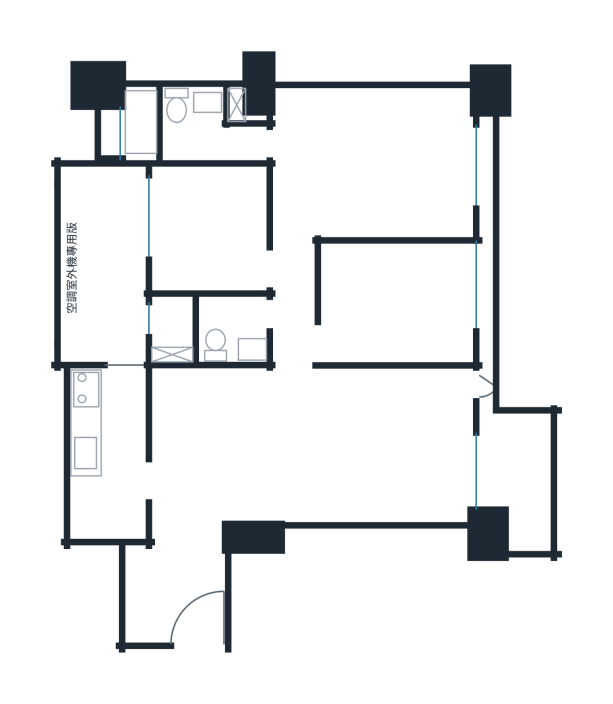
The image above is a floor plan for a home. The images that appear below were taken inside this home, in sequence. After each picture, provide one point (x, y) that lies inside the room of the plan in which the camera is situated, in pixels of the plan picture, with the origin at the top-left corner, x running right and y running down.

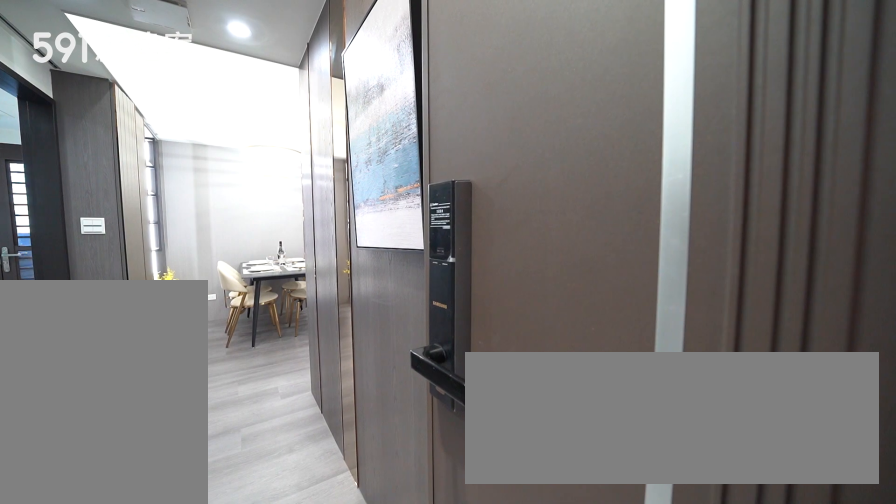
(177, 597)
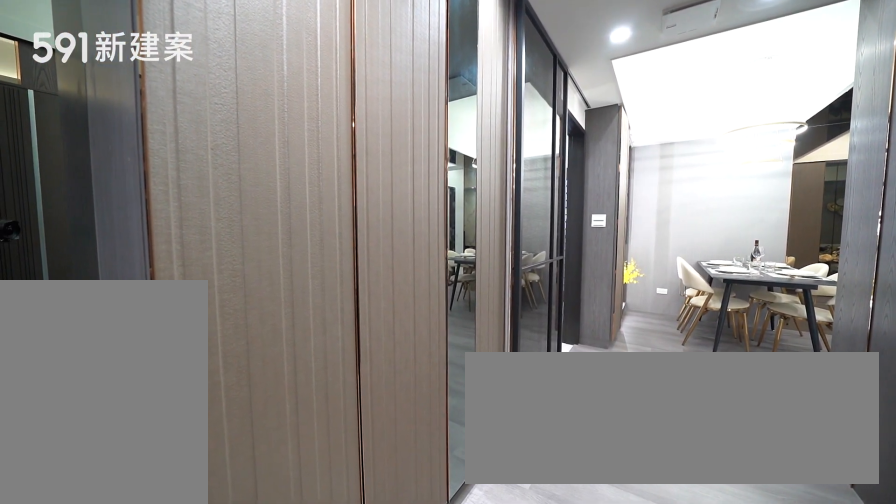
(177, 597)
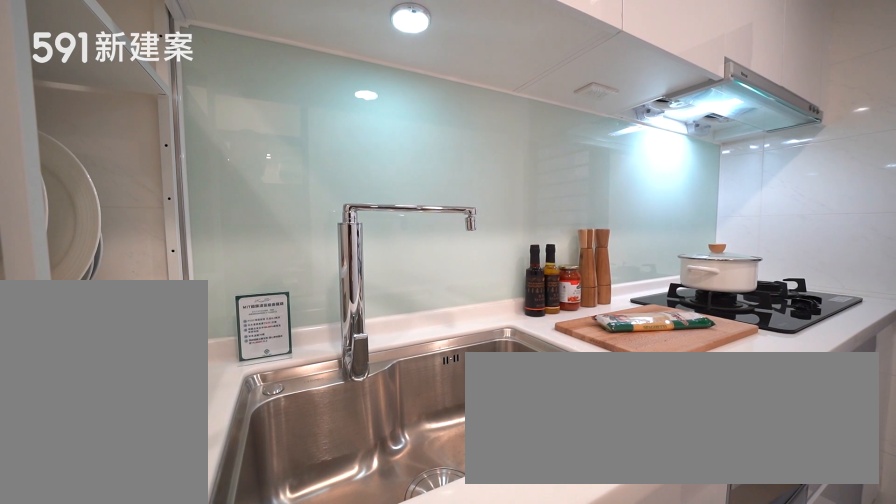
(108, 453)
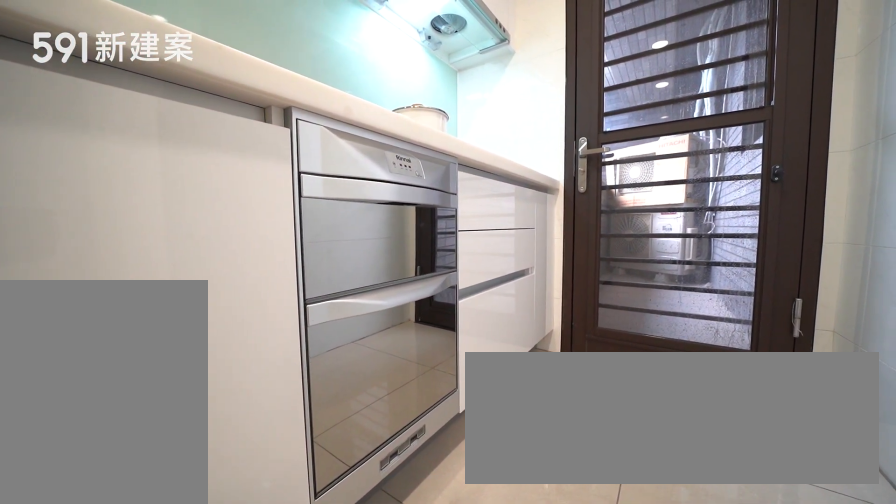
(108, 453)
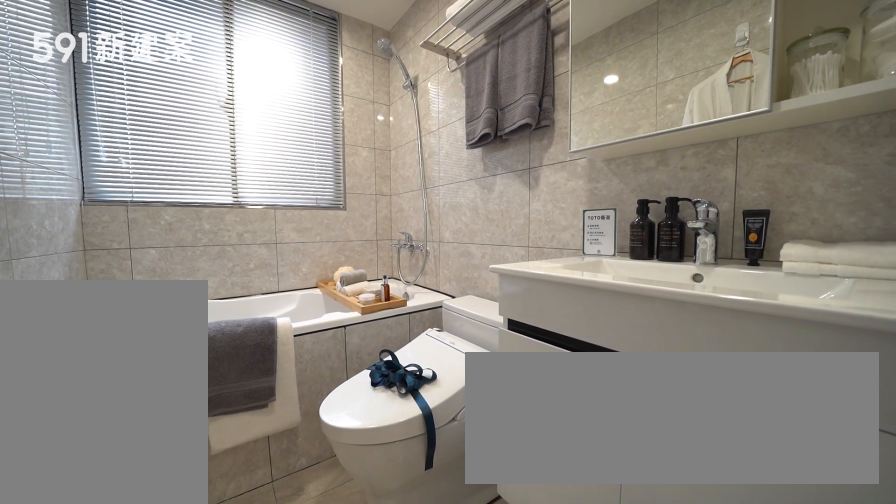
(191, 122)
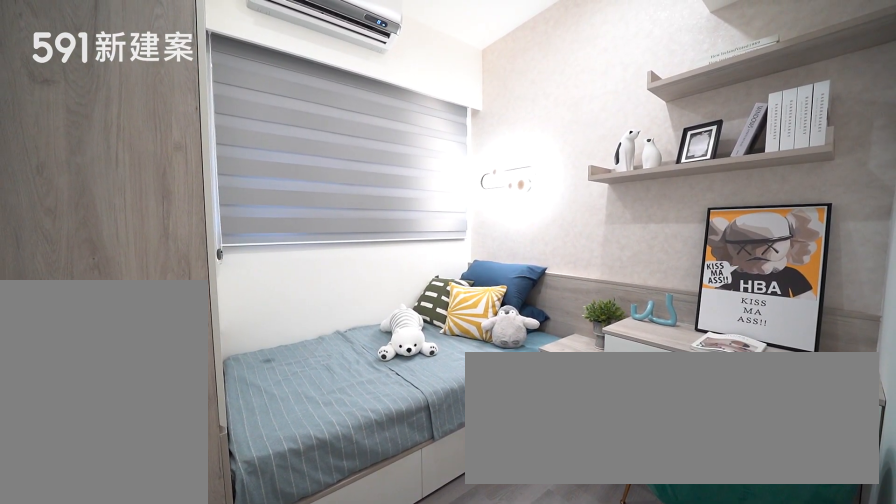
(203, 229)
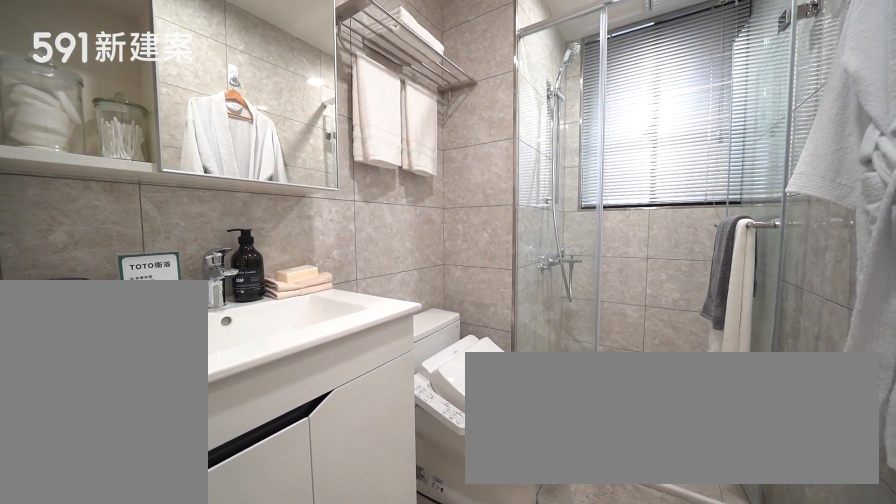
(207, 328)
